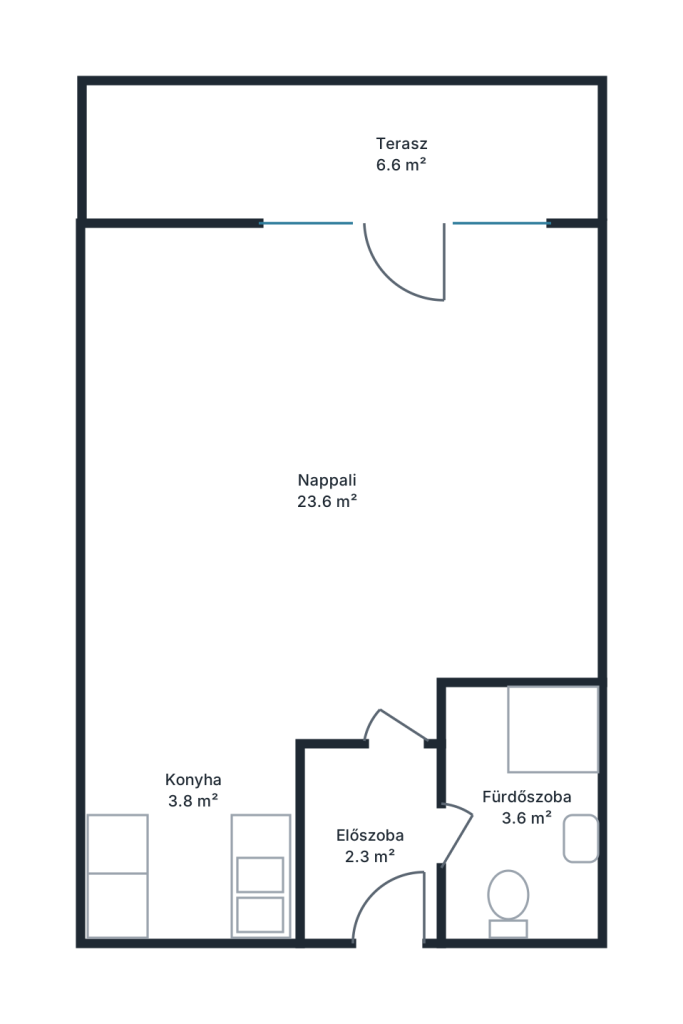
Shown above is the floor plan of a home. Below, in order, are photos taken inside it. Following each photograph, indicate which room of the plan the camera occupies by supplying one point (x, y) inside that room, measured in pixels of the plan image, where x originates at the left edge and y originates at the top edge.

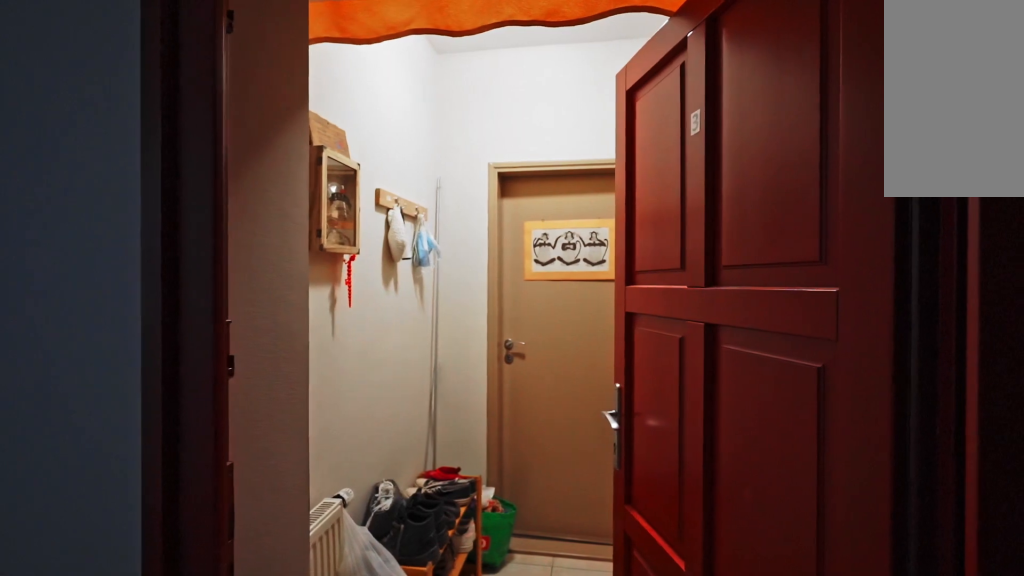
(376, 824)
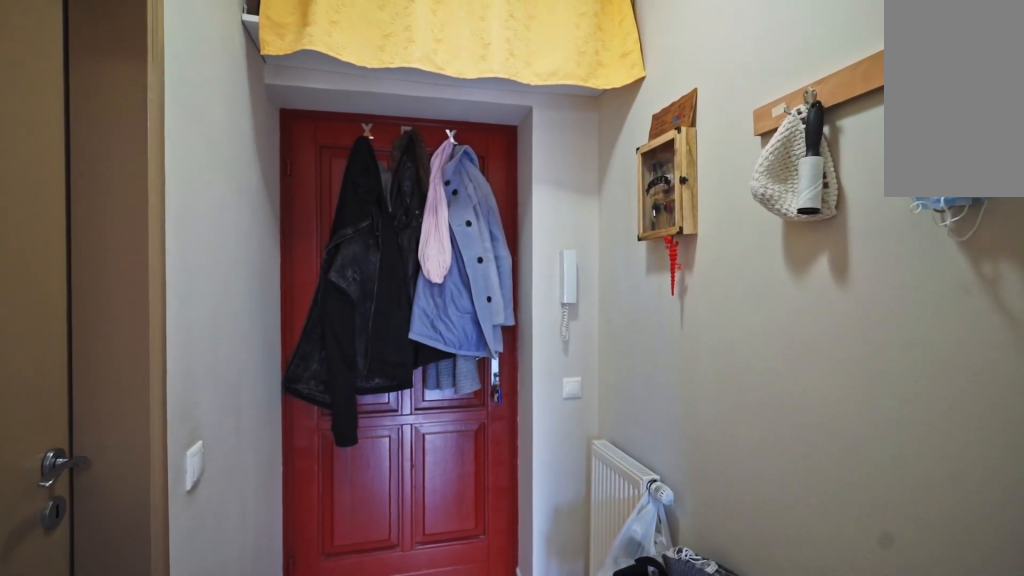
(376, 824)
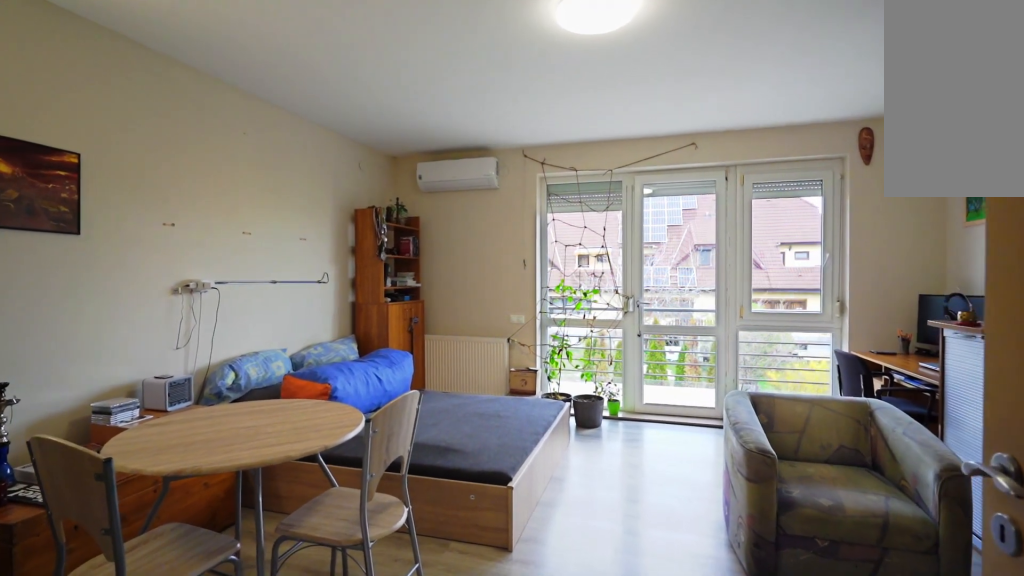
(331, 488)
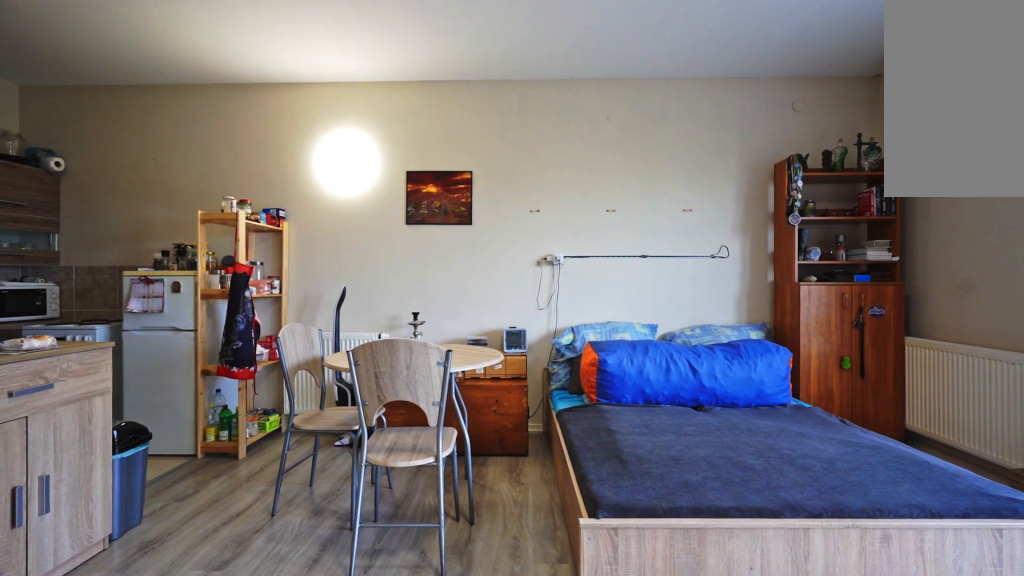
(331, 488)
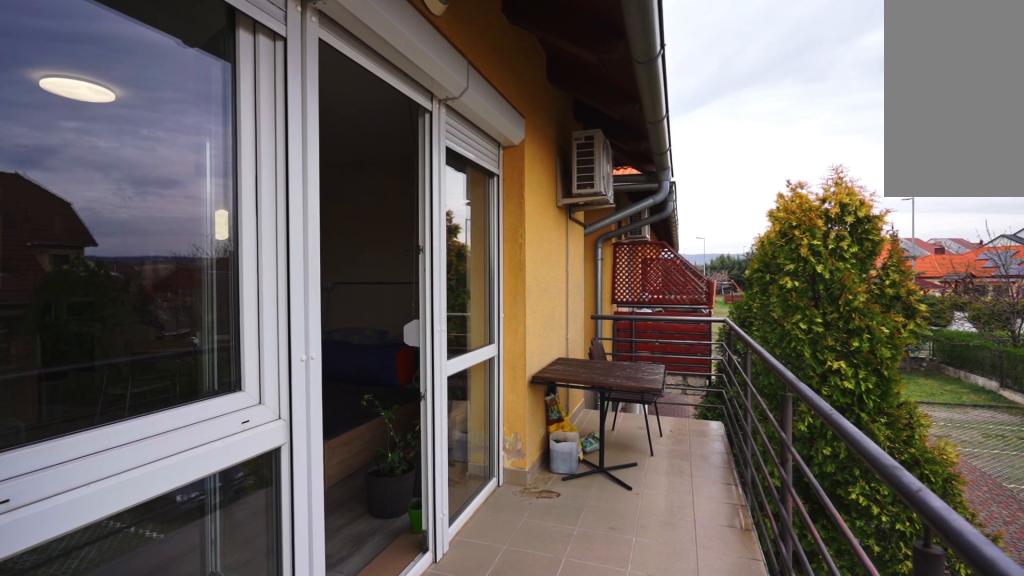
(413, 155)
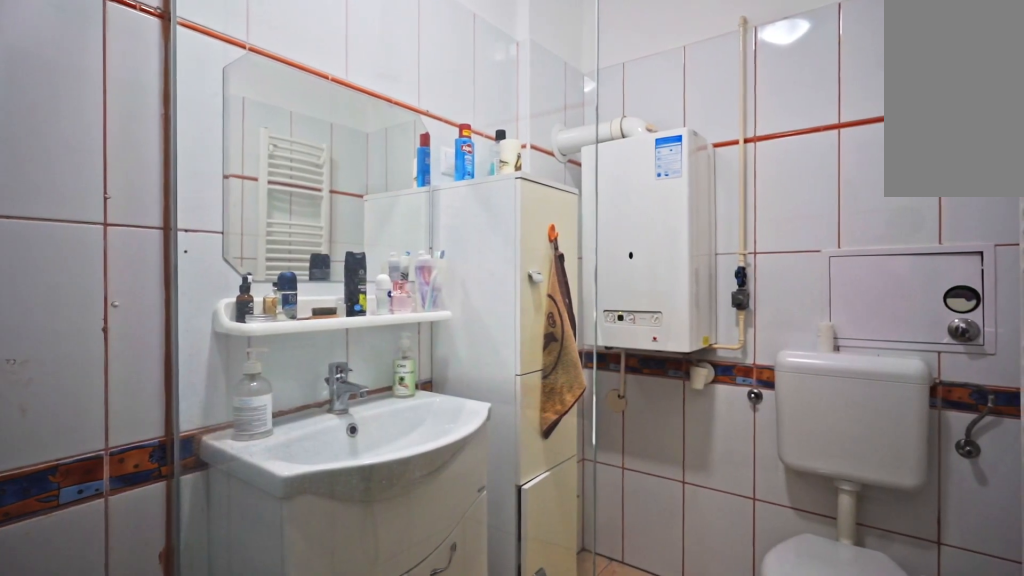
(523, 830)
